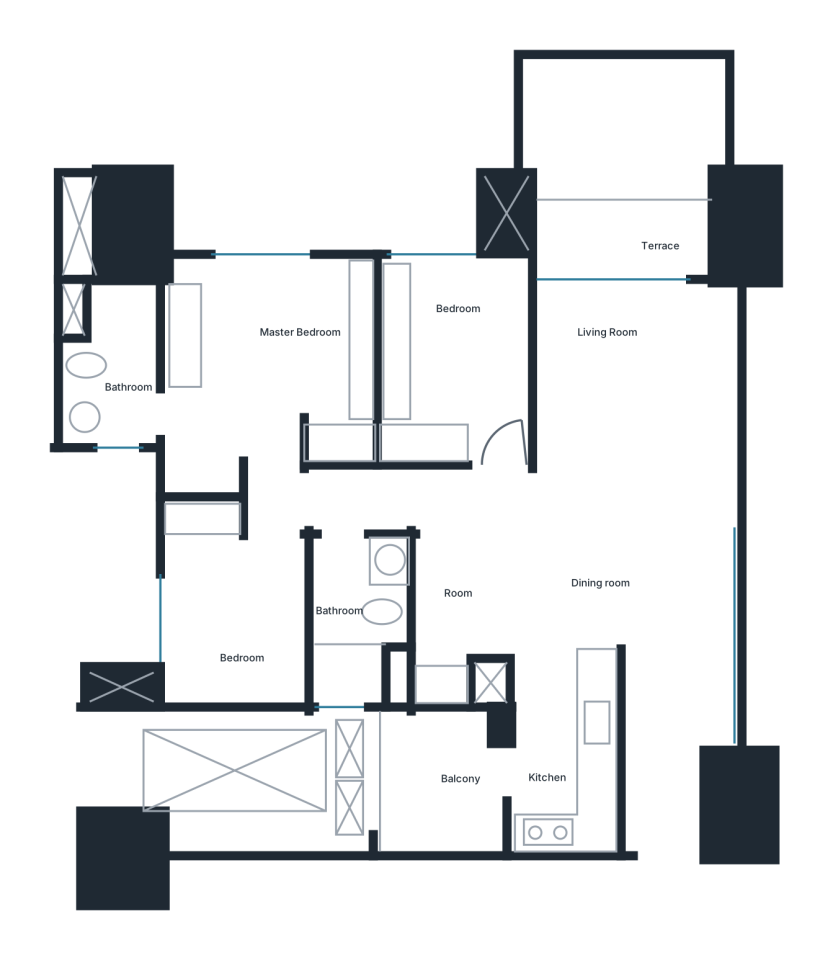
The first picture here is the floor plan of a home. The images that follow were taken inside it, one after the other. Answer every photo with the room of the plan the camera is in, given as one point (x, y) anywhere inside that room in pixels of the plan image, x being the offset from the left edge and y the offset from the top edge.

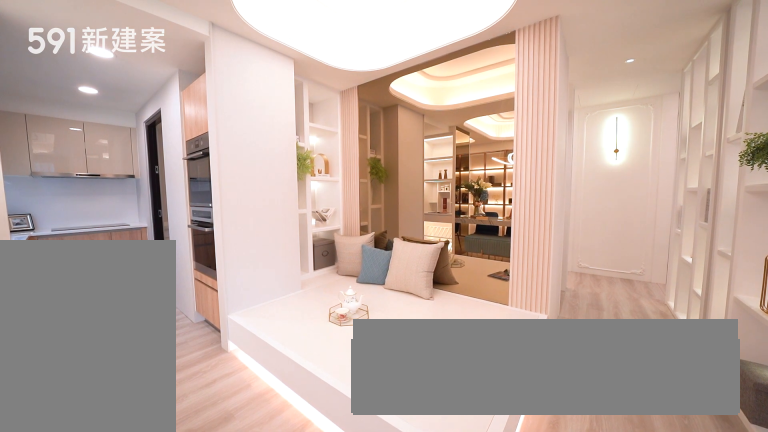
(456, 615)
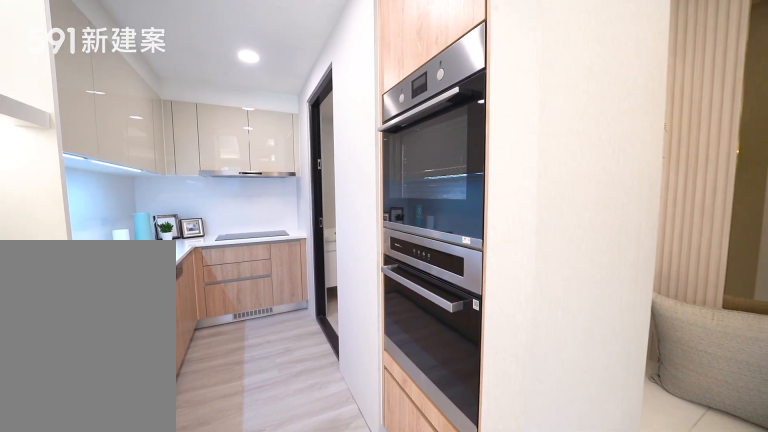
(567, 750)
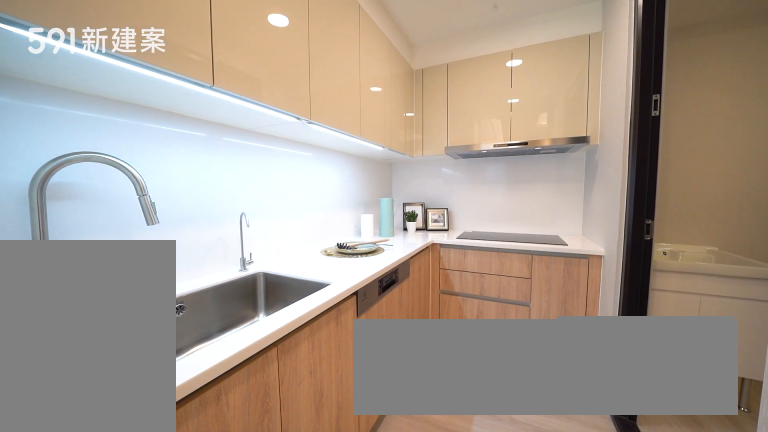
(567, 750)
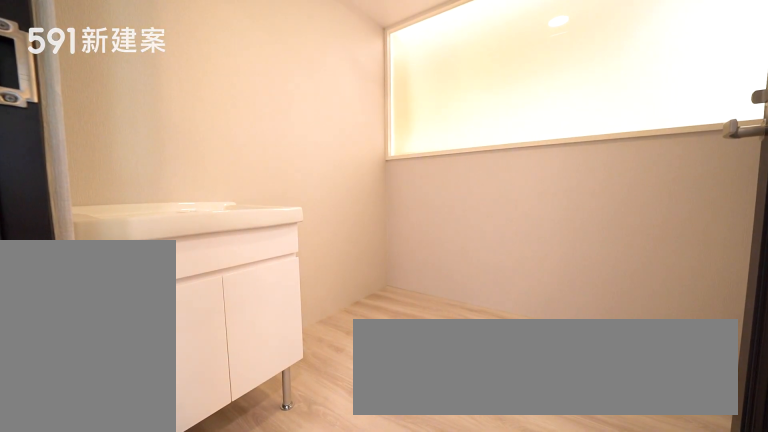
(442, 781)
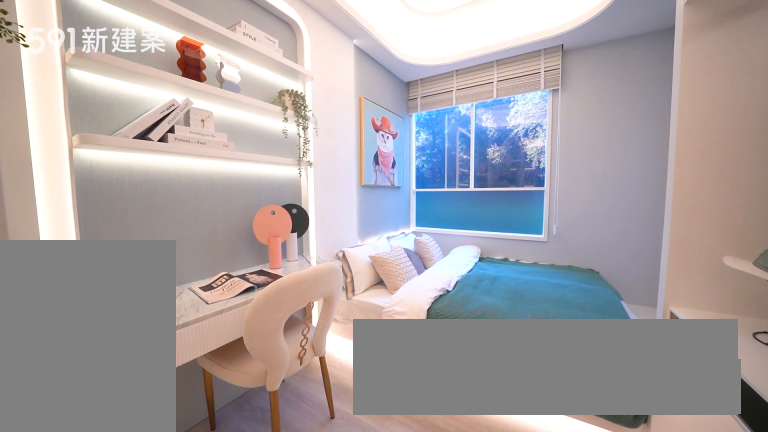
(450, 355)
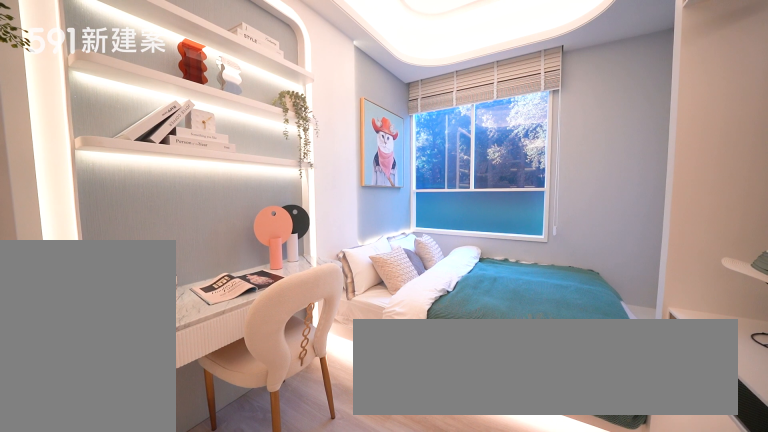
(450, 355)
